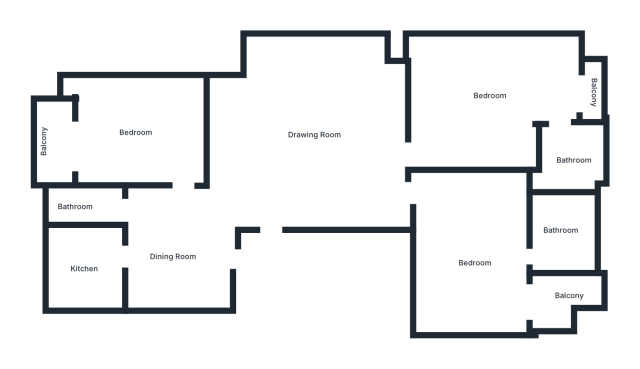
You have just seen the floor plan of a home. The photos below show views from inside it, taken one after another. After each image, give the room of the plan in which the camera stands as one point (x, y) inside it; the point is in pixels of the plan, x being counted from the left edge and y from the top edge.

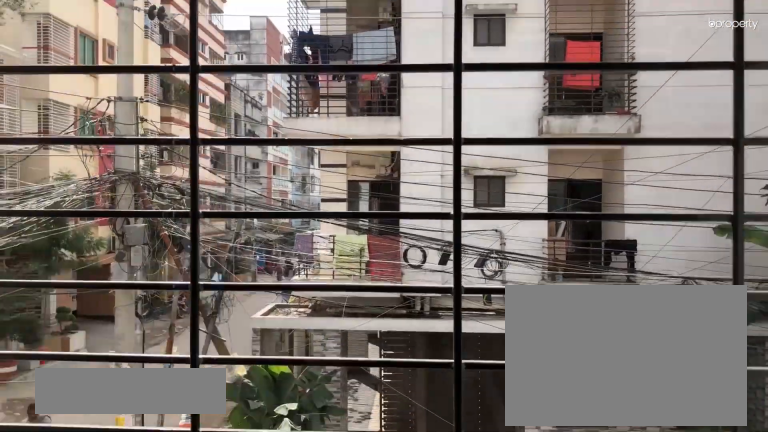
(591, 90)
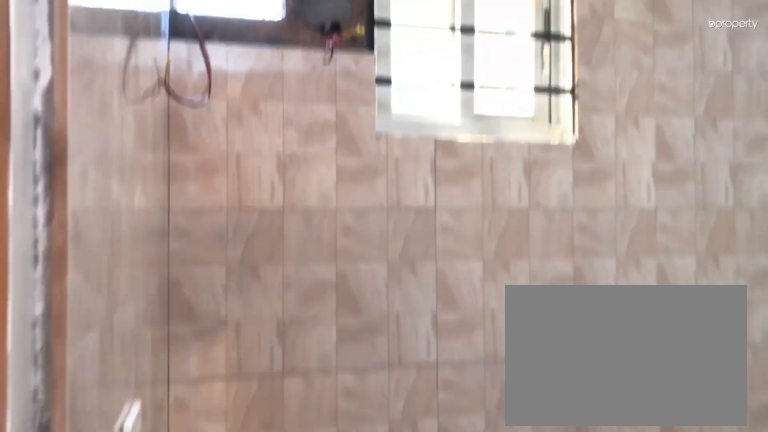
(573, 158)
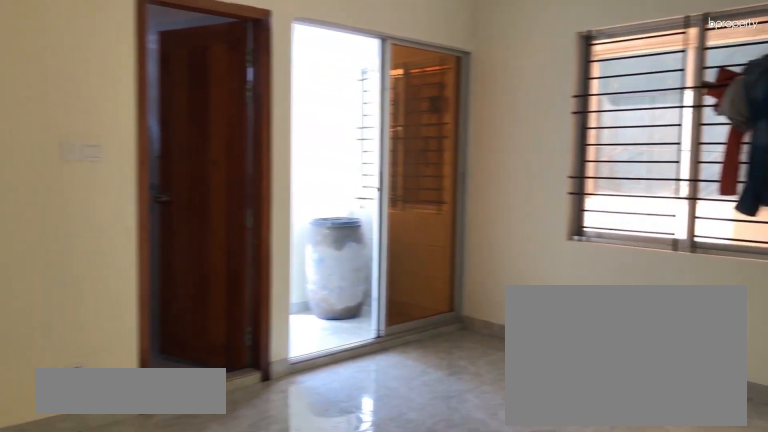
(472, 252)
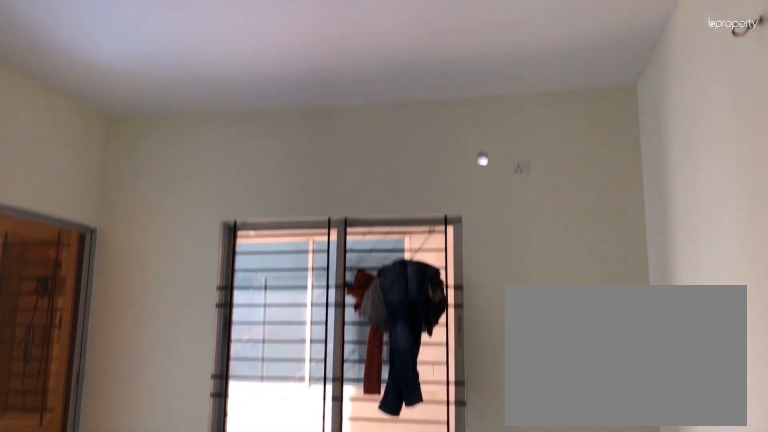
(472, 252)
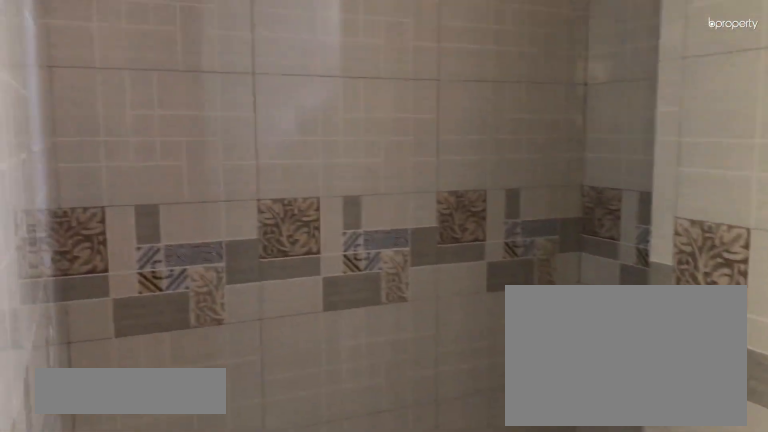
(558, 228)
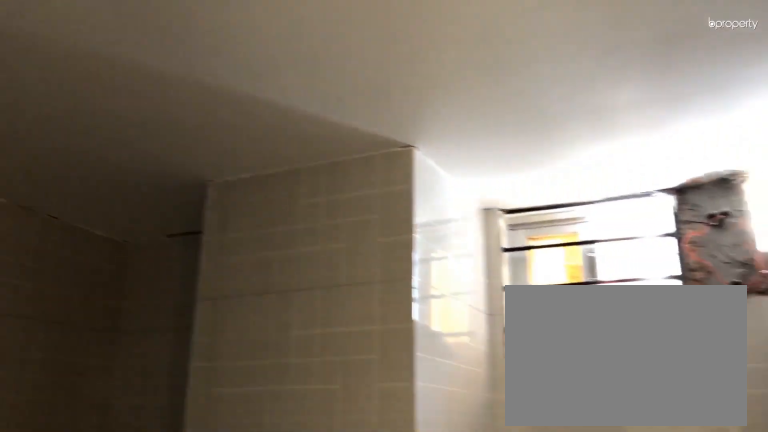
(558, 228)
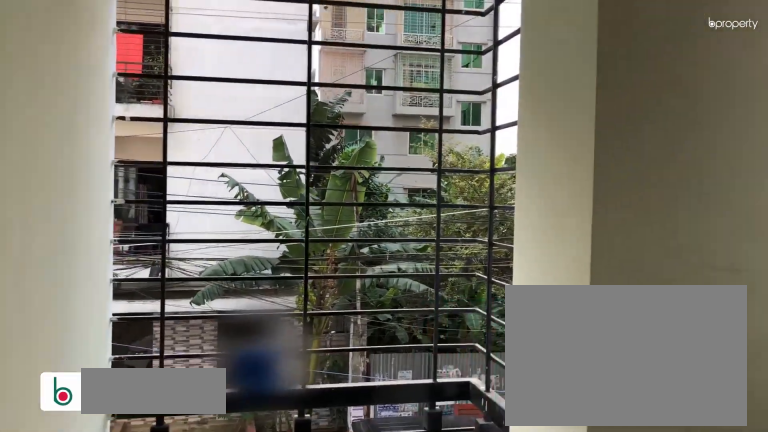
(550, 298)
